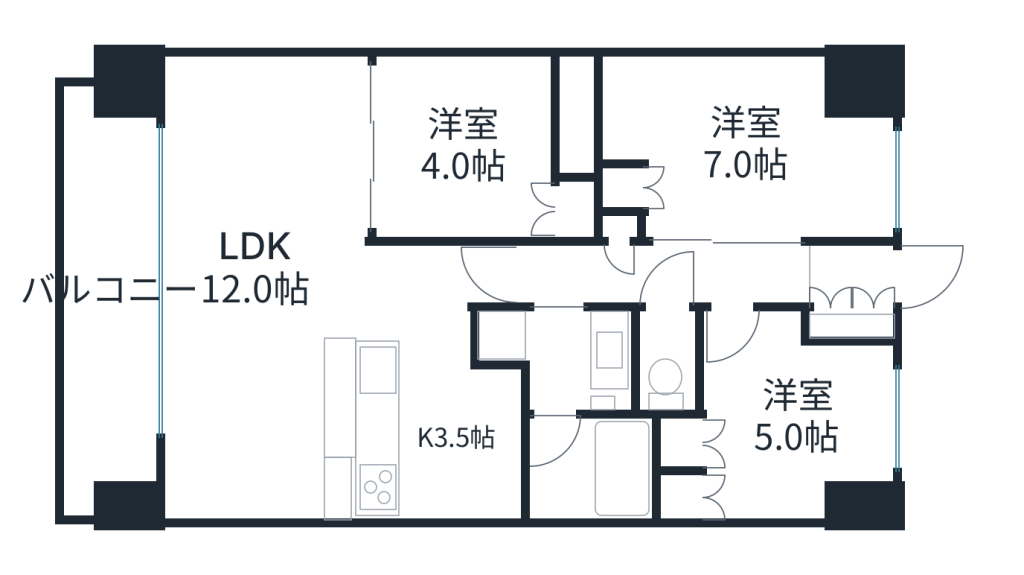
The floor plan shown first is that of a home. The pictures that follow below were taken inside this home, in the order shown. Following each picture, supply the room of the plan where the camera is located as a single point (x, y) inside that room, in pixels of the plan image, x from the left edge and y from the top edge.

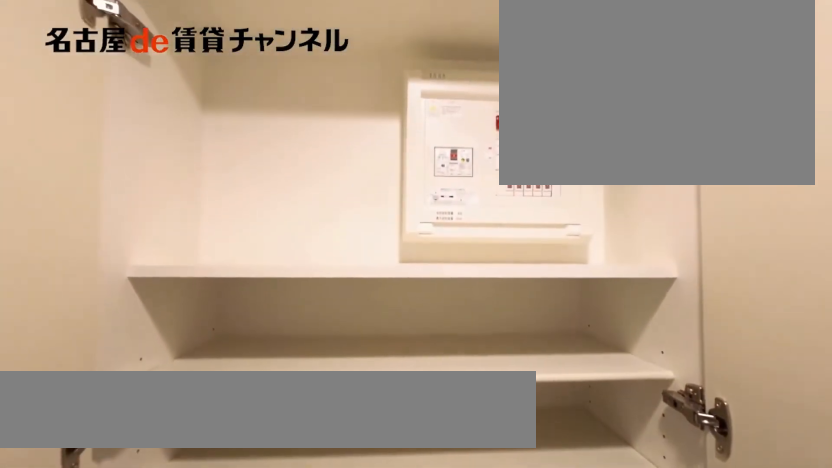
(852, 326)
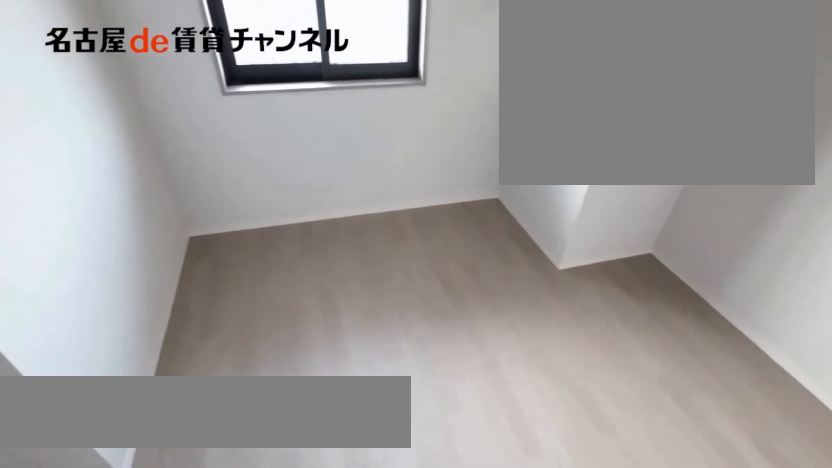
(797, 419)
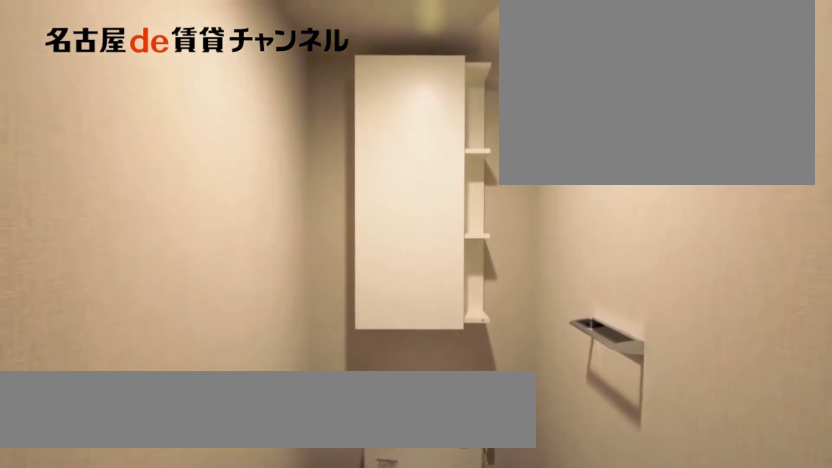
(669, 364)
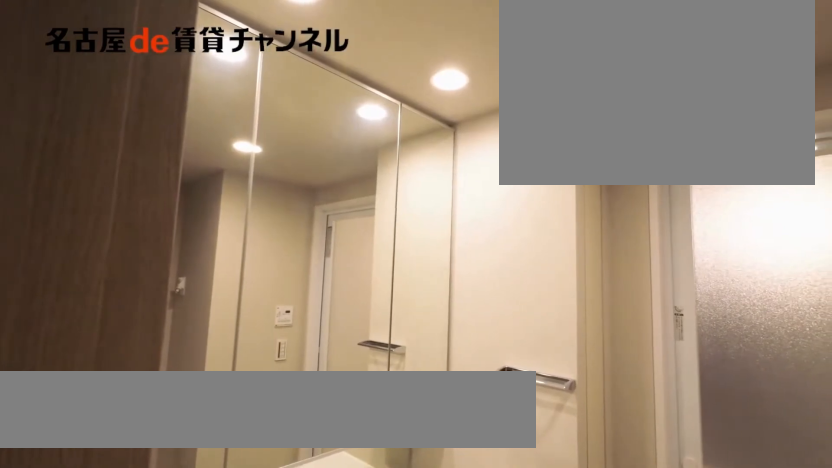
(563, 356)
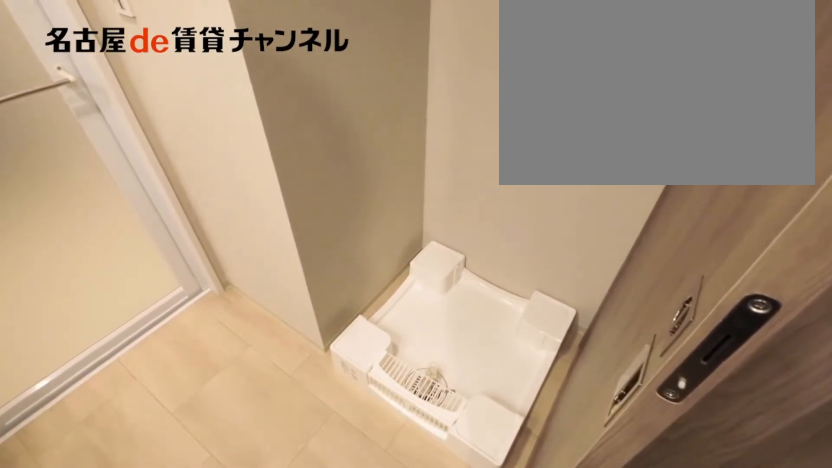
(563, 356)
